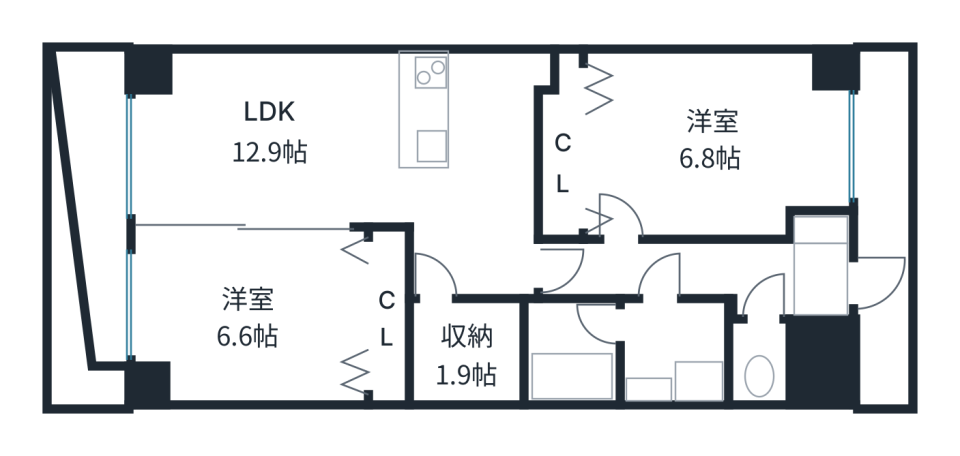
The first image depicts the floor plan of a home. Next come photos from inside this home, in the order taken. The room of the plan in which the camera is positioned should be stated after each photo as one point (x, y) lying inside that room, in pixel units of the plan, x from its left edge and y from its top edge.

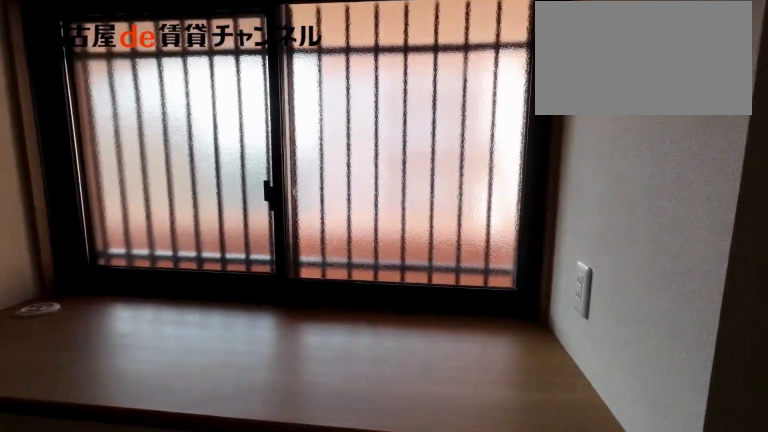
(711, 142)
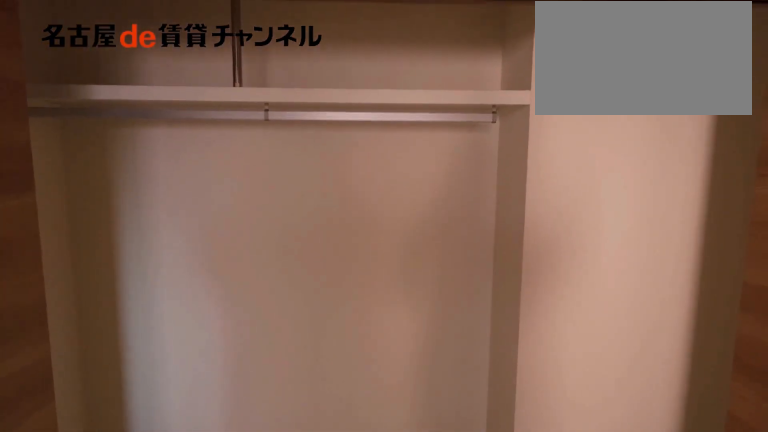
(562, 152)
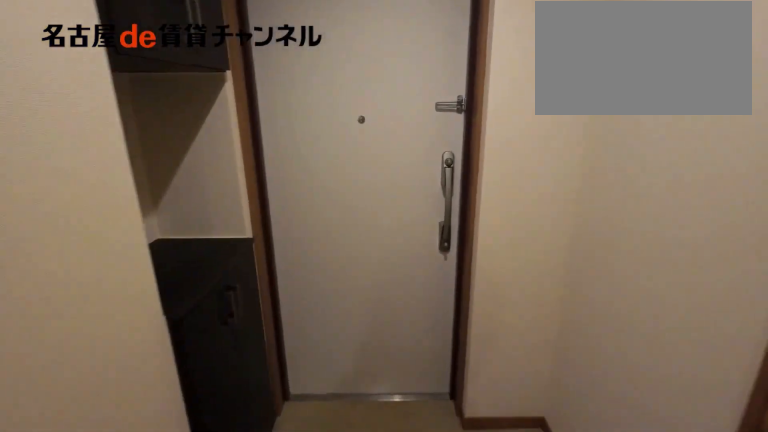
(707, 273)
